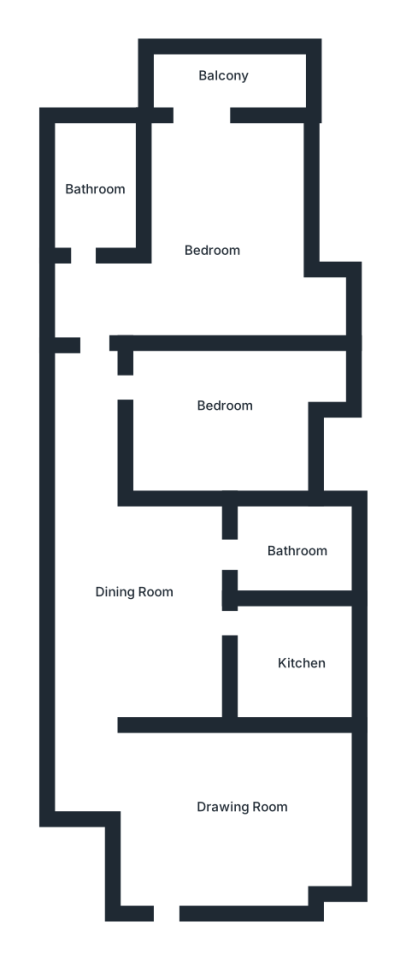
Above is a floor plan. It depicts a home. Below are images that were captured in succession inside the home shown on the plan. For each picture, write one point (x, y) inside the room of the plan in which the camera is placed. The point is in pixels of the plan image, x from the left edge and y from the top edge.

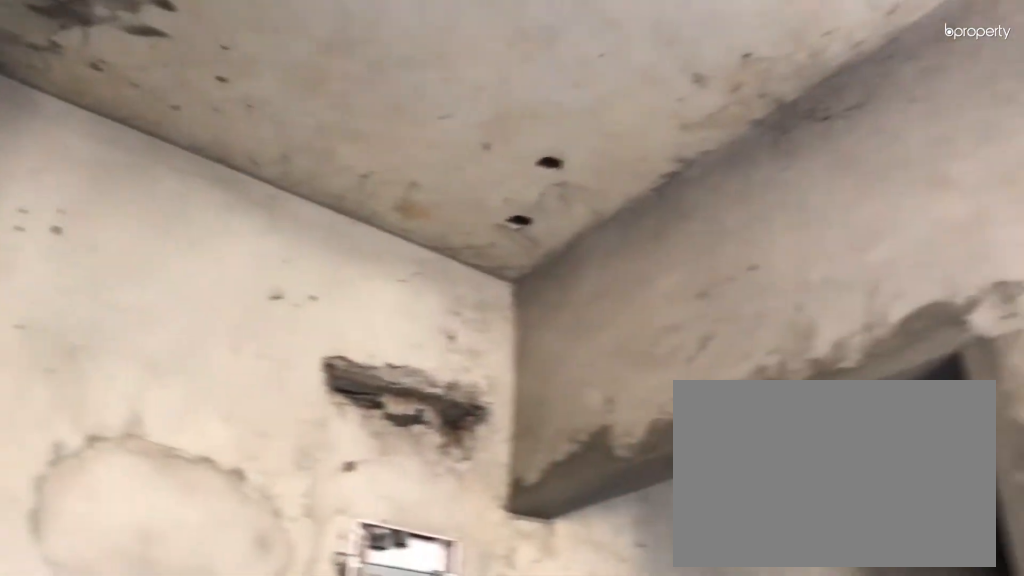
(217, 811)
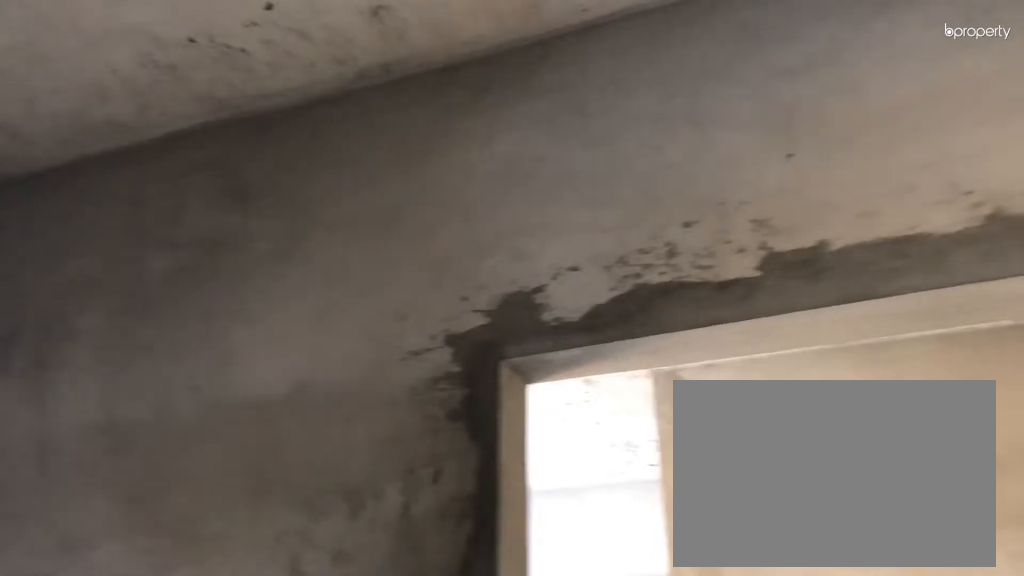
(168, 626)
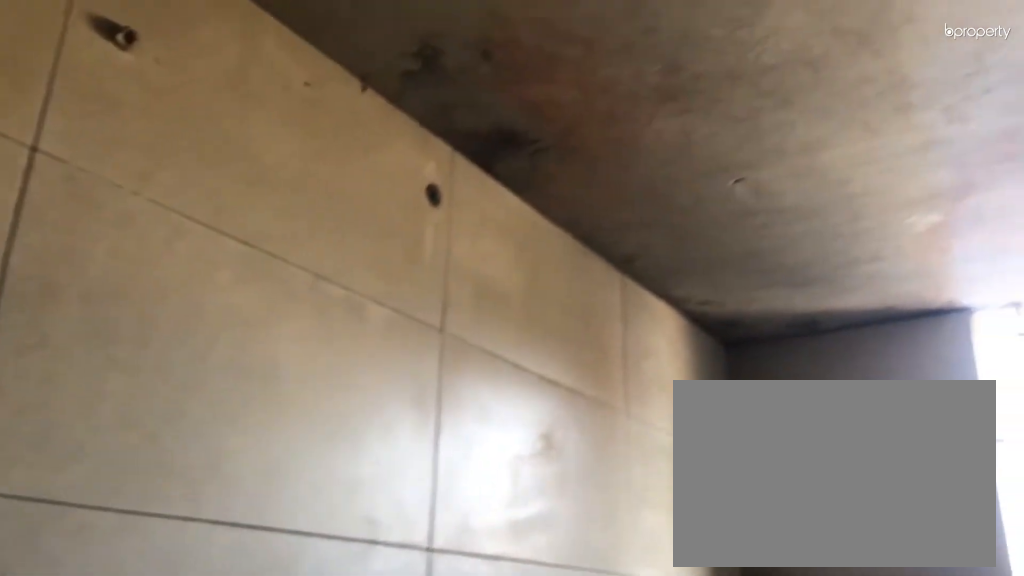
(275, 550)
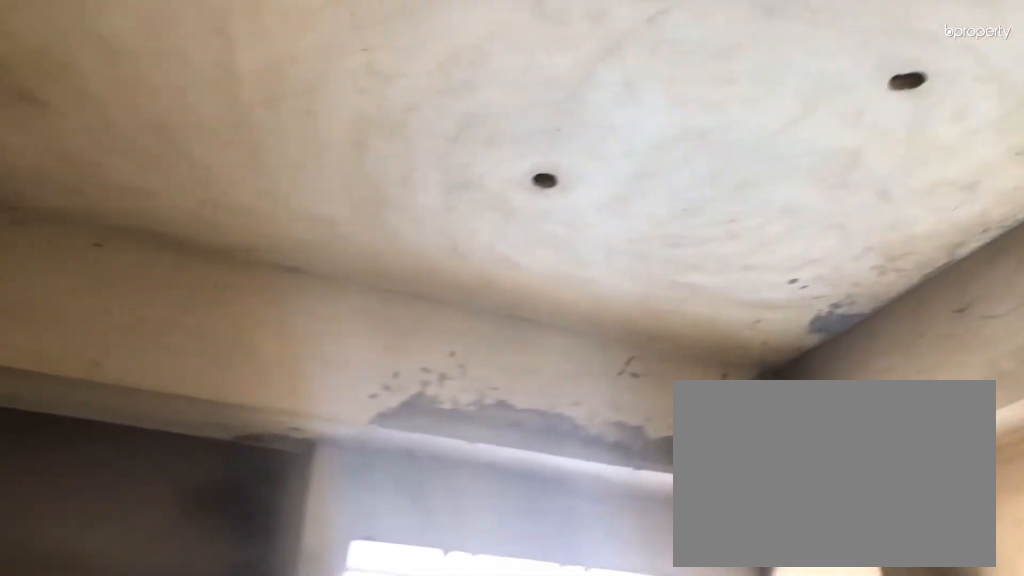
(207, 402)
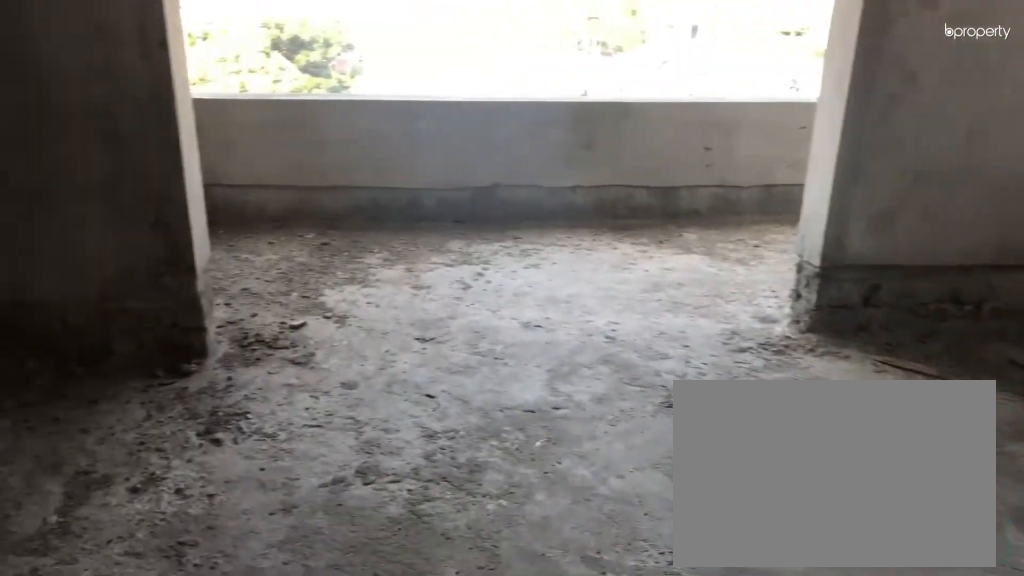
(203, 201)
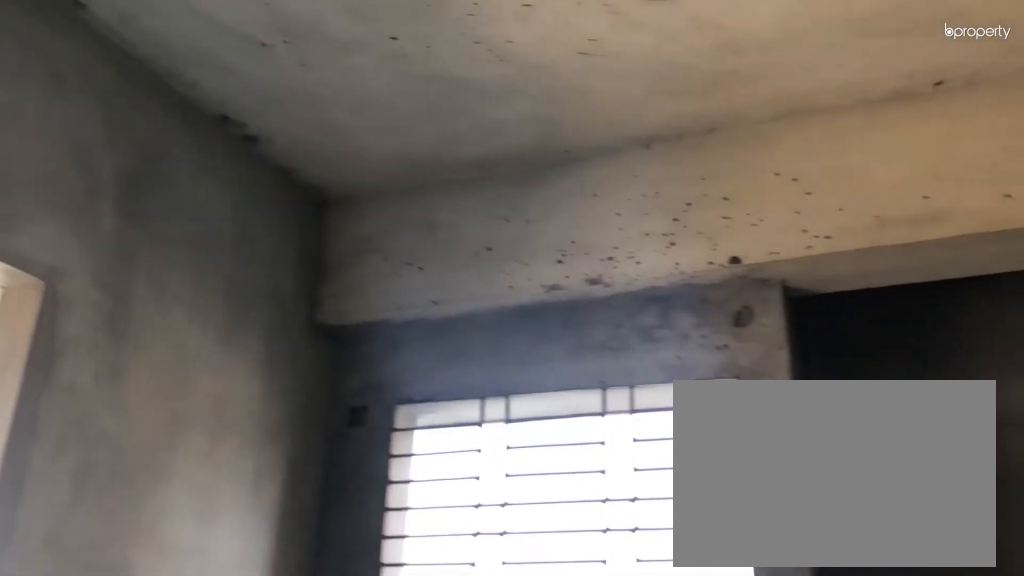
(203, 201)
